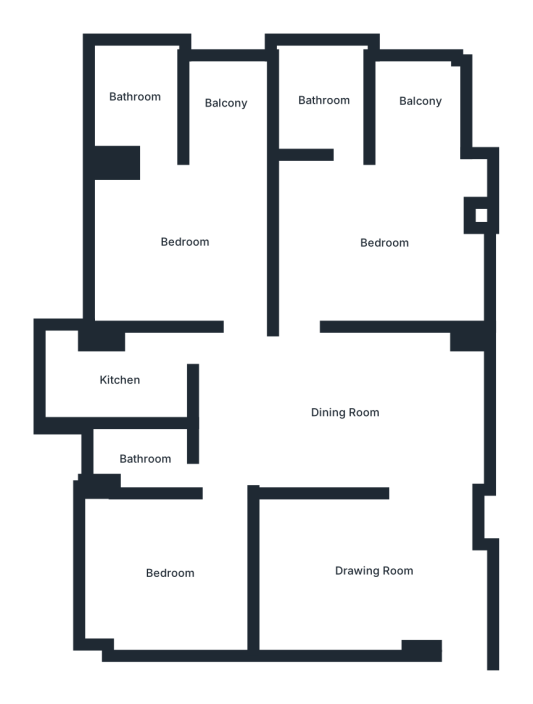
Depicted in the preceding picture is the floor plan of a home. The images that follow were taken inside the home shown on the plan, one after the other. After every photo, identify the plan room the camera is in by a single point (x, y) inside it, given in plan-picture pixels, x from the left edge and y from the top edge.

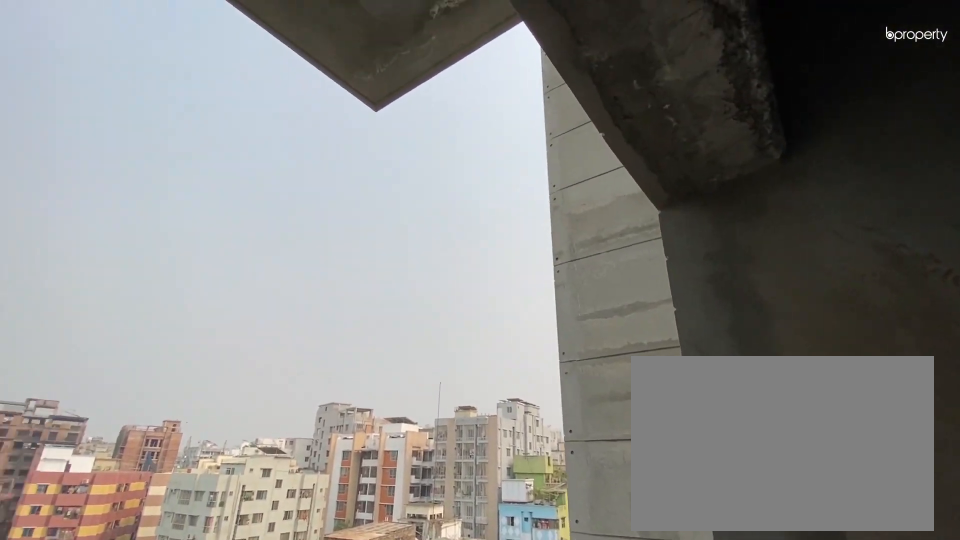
(421, 101)
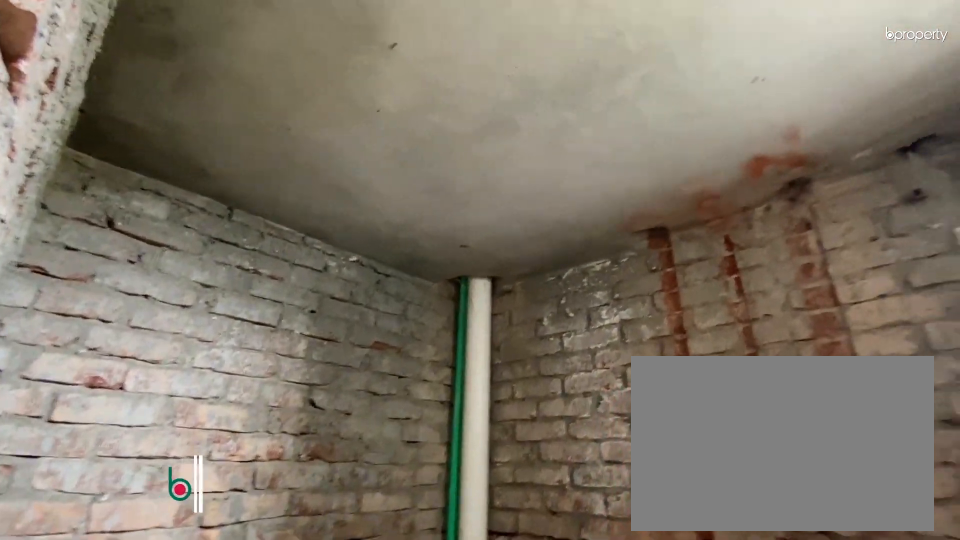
(321, 99)
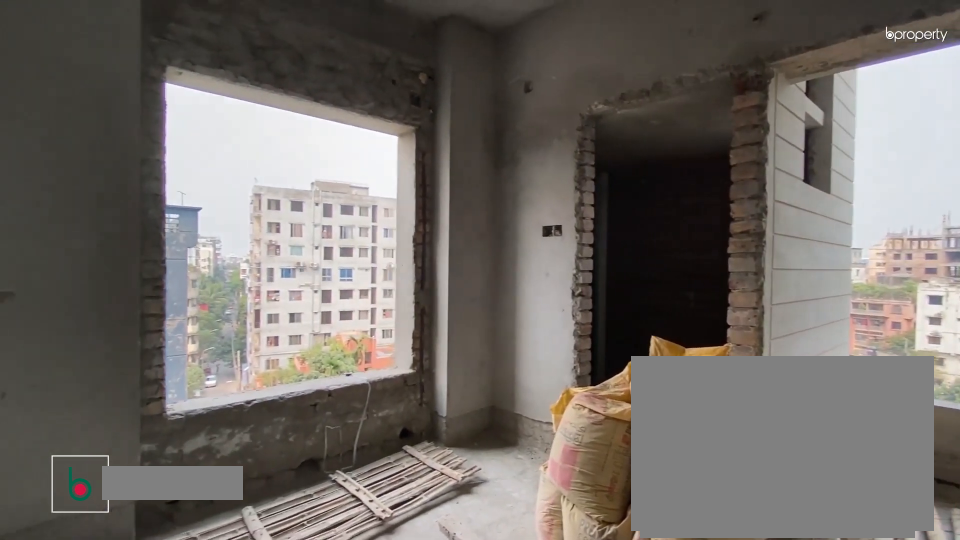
(199, 262)
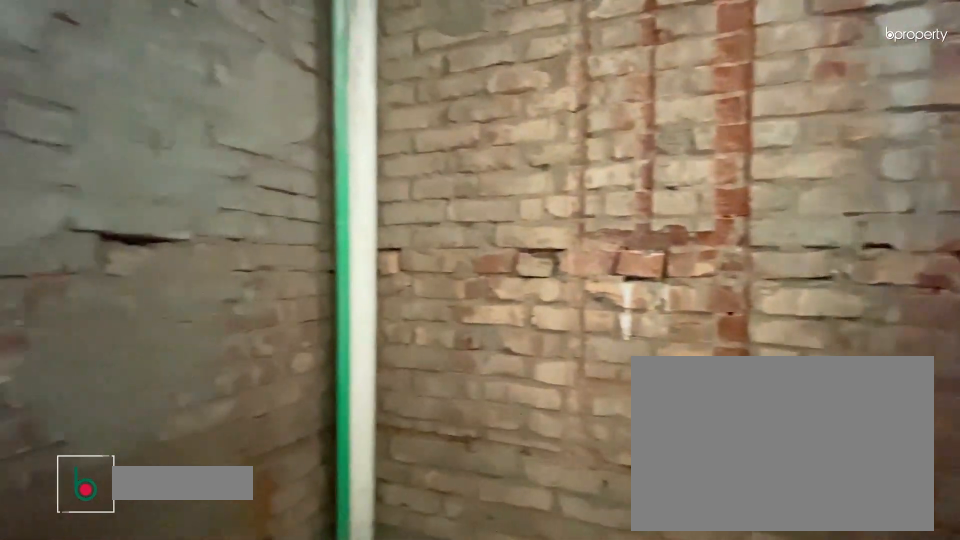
(138, 99)
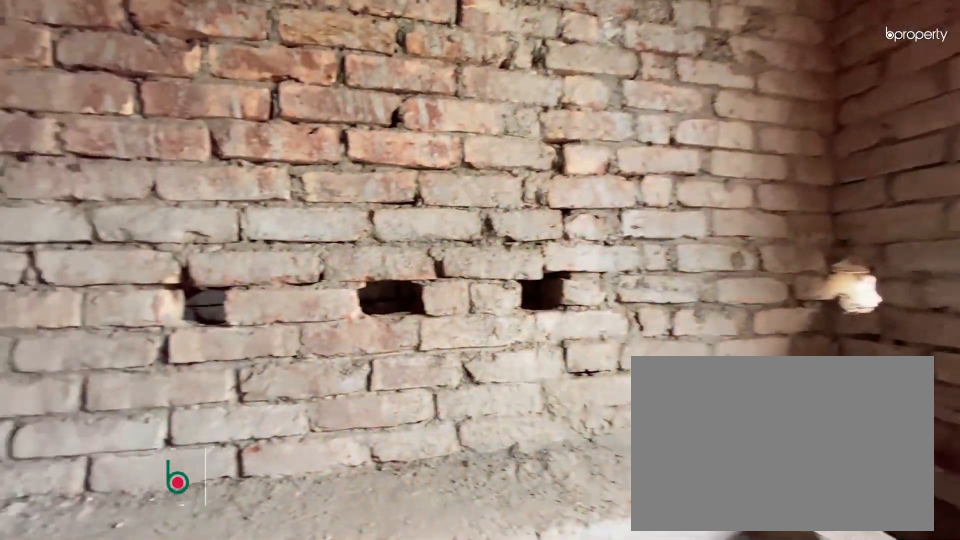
(119, 379)
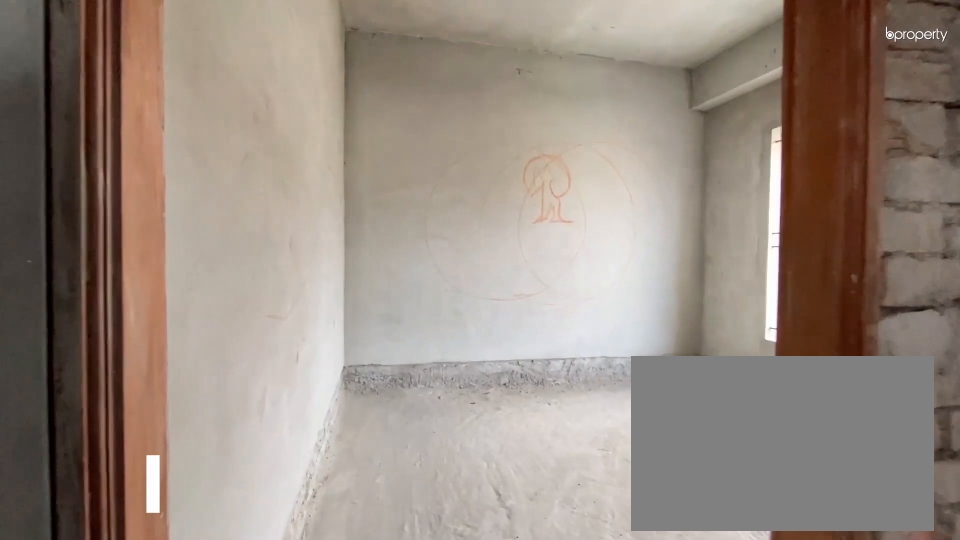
(173, 569)
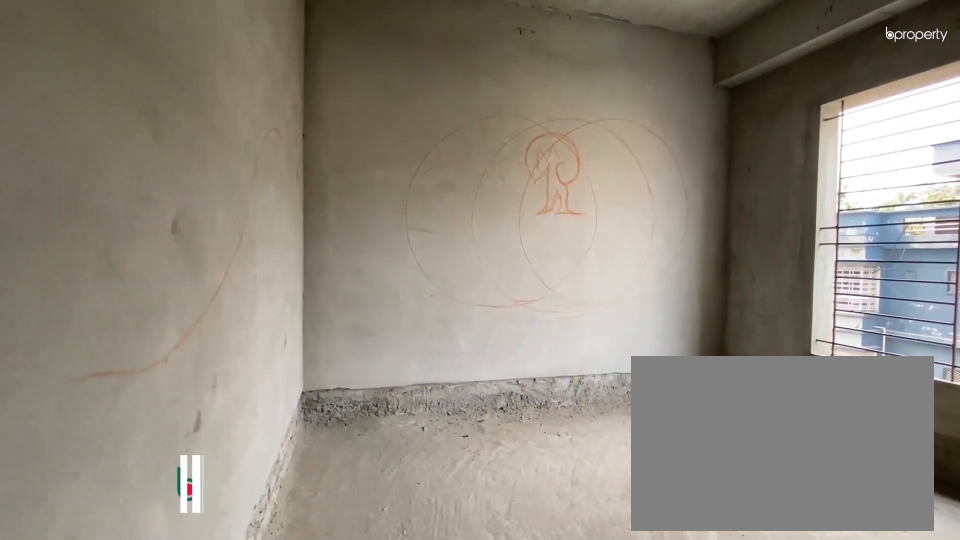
(173, 569)
